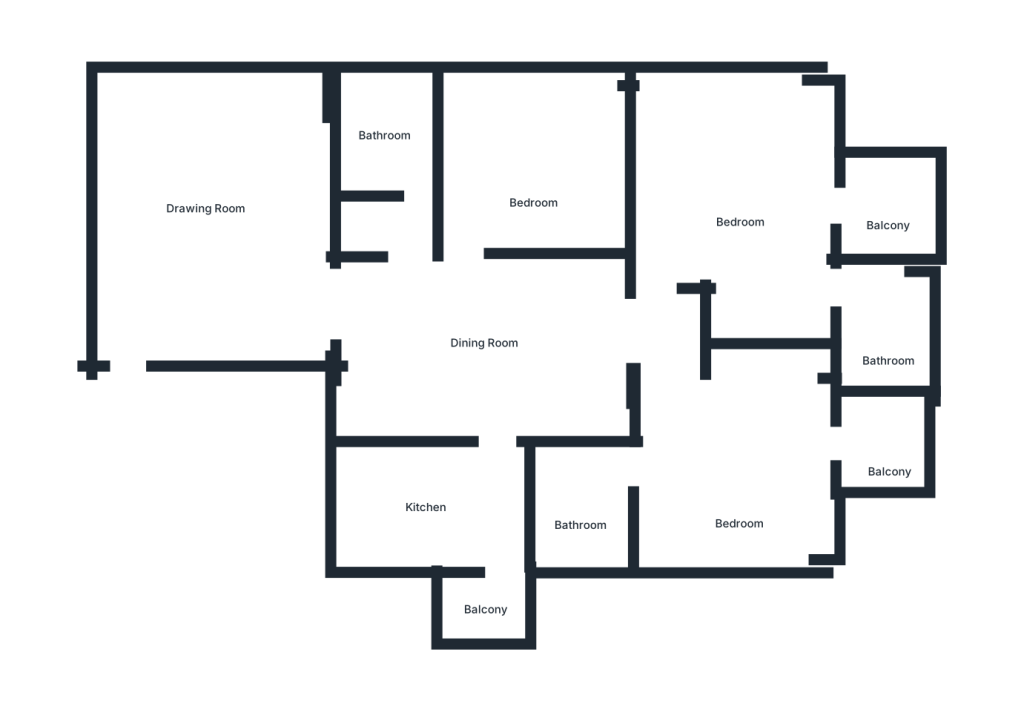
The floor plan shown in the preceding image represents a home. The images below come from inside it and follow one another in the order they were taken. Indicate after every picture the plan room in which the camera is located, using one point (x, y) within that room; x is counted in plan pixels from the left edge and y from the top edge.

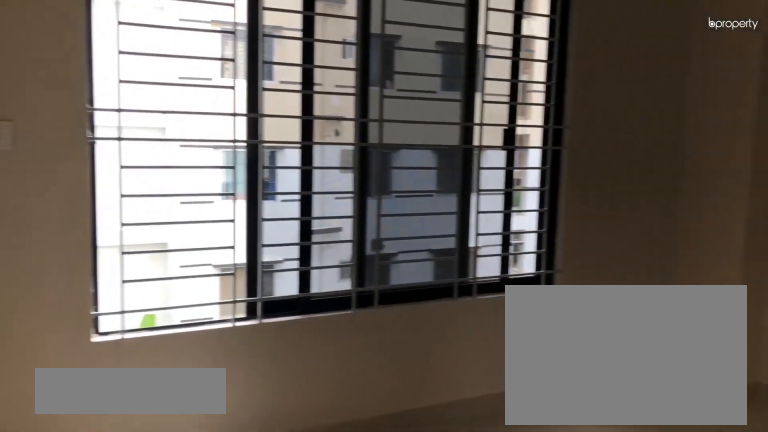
(205, 217)
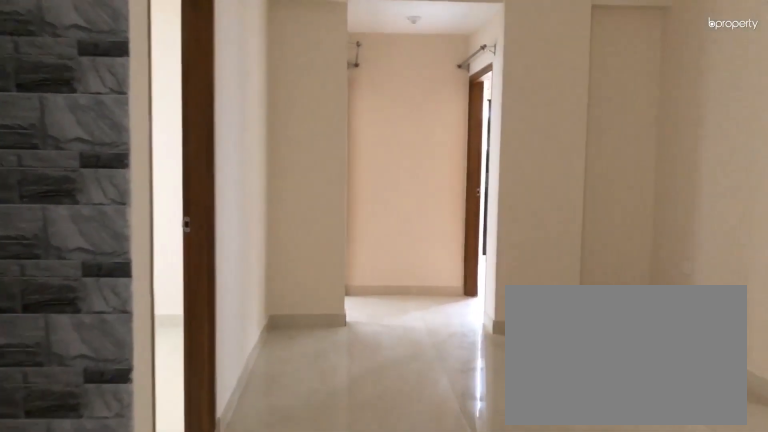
(488, 358)
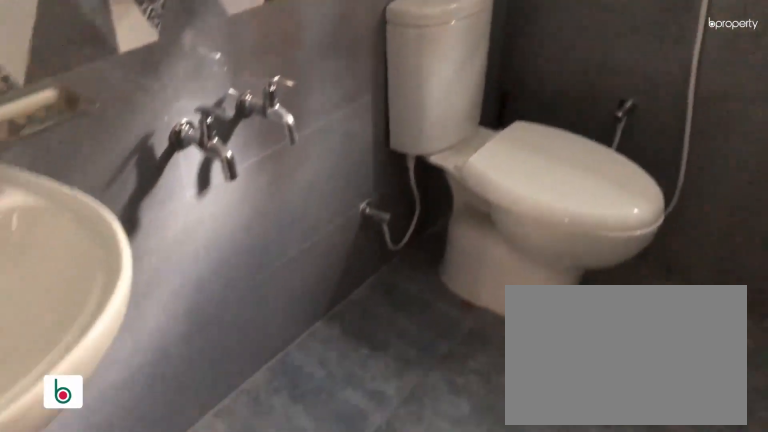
(395, 138)
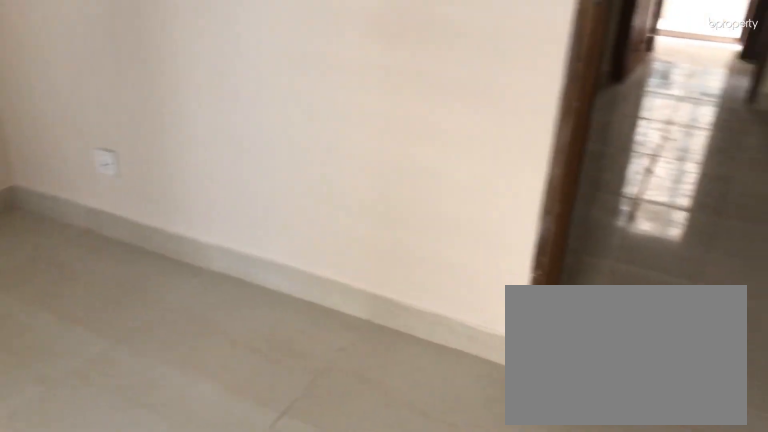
(507, 166)
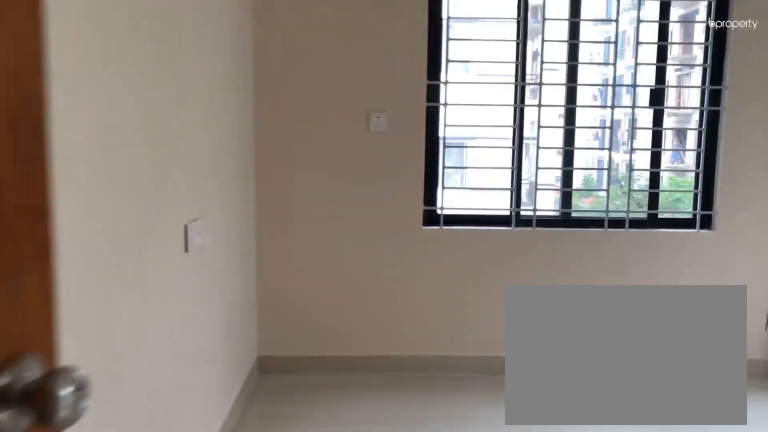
(735, 214)
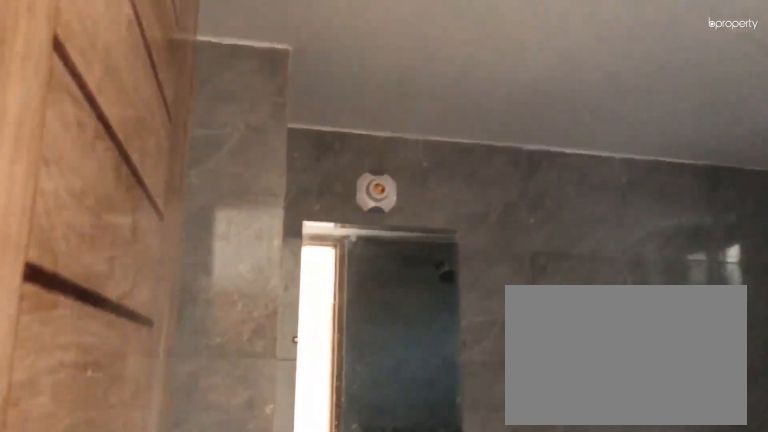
(886, 327)
